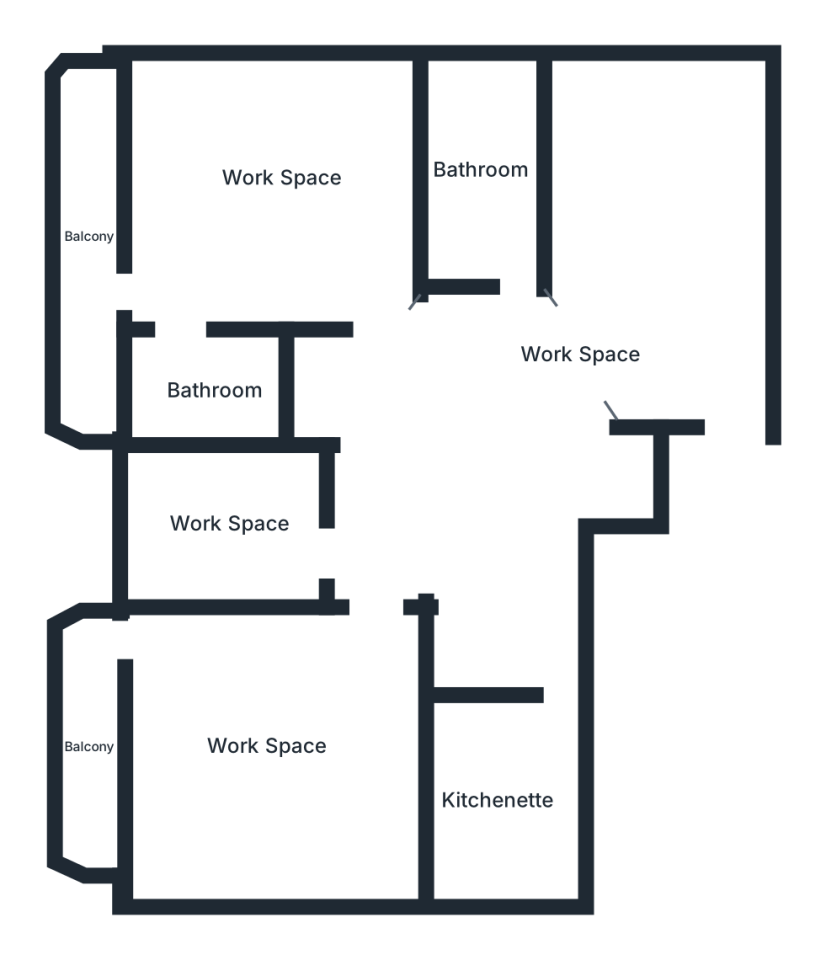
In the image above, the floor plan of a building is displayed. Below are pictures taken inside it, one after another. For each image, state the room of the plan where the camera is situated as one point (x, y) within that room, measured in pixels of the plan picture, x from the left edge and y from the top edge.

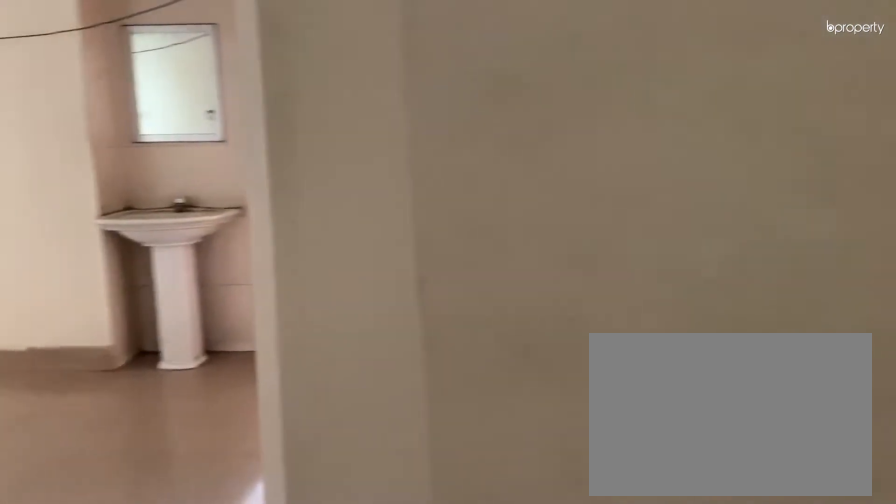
(588, 353)
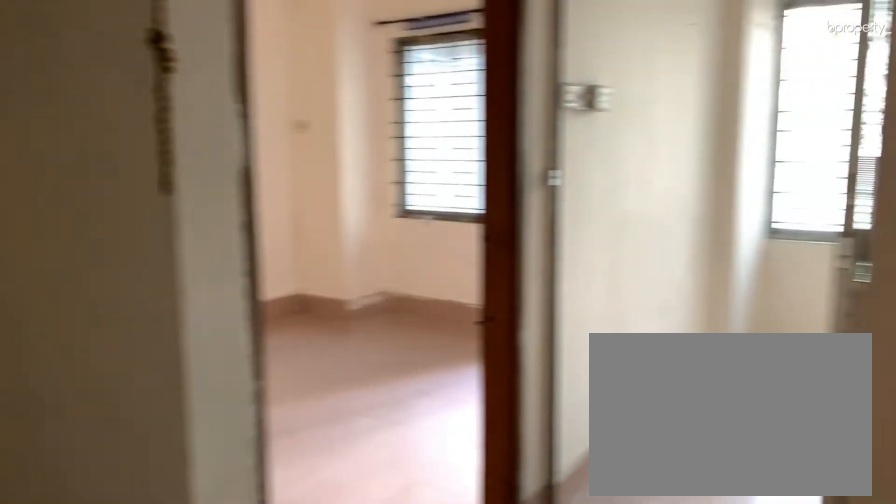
(588, 352)
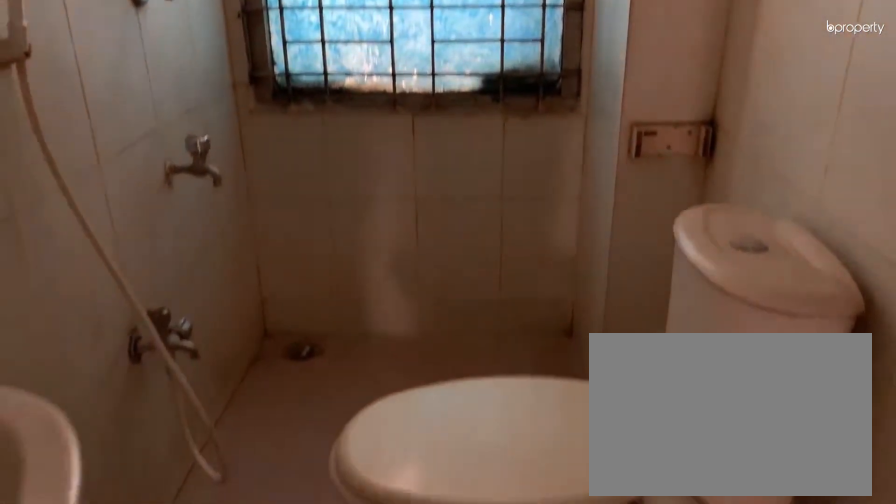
(480, 170)
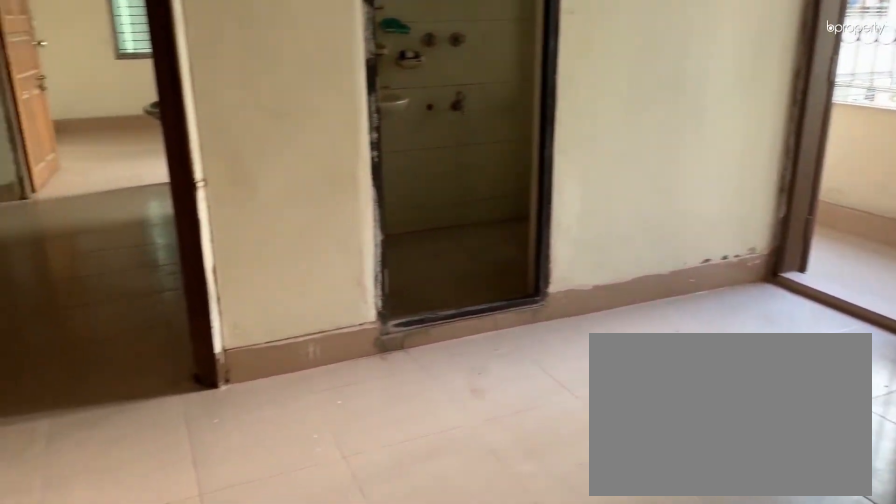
(278, 177)
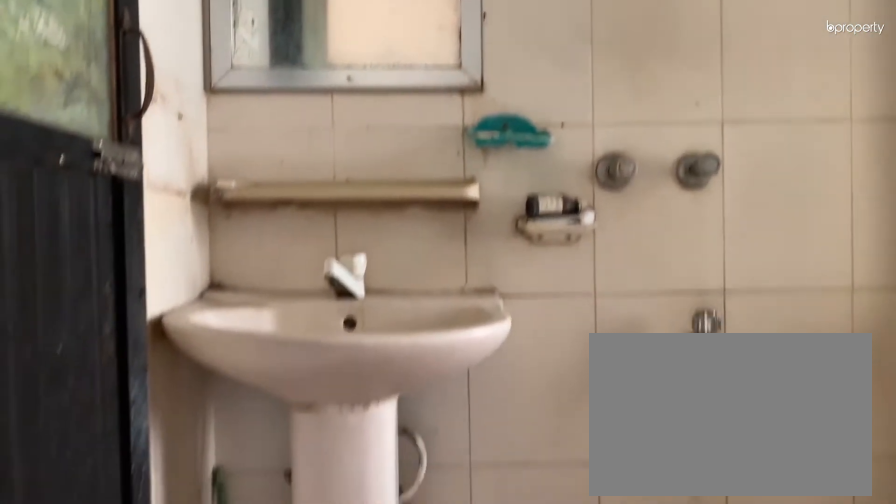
(215, 390)
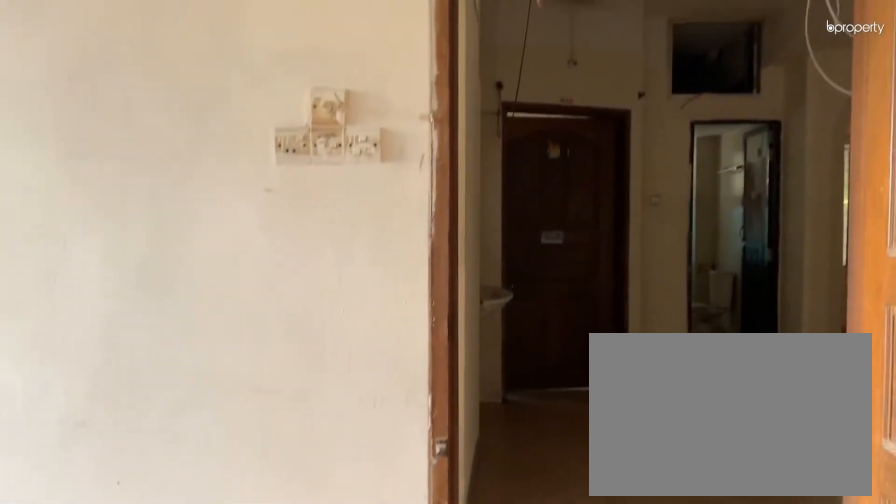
(266, 743)
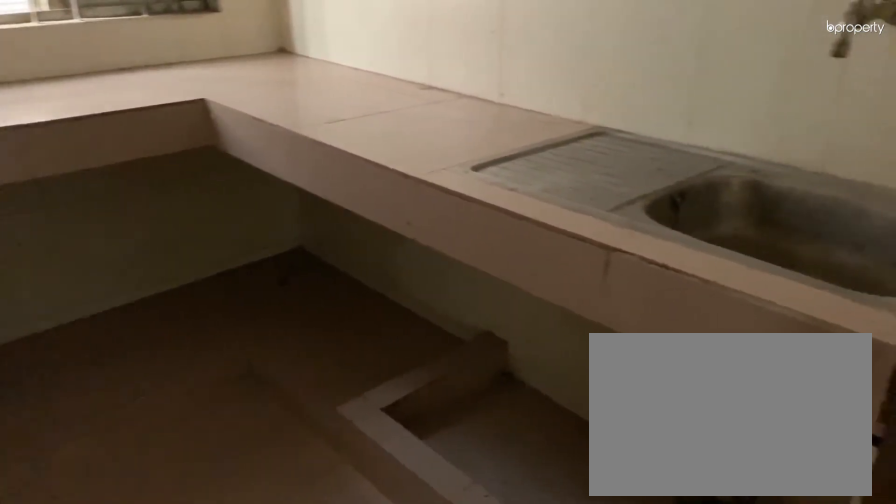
(499, 801)
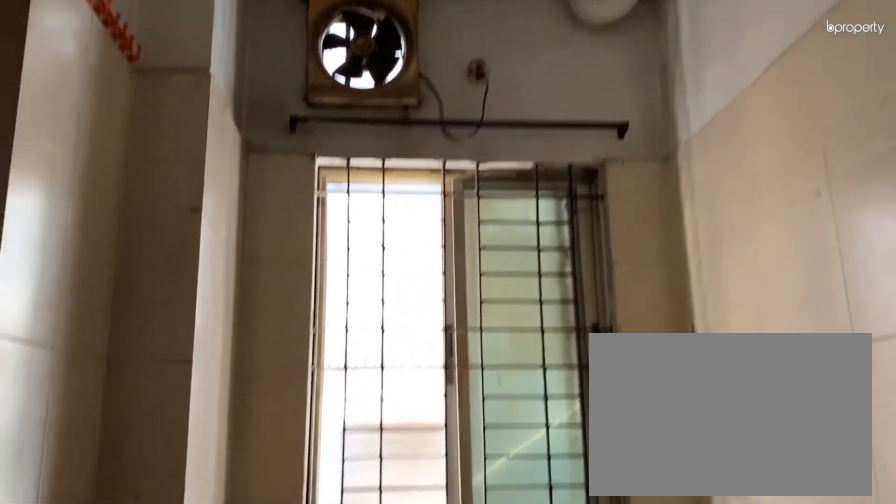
(499, 801)
